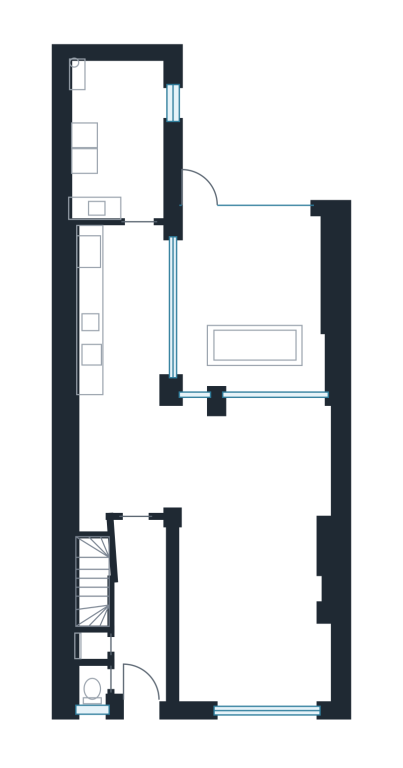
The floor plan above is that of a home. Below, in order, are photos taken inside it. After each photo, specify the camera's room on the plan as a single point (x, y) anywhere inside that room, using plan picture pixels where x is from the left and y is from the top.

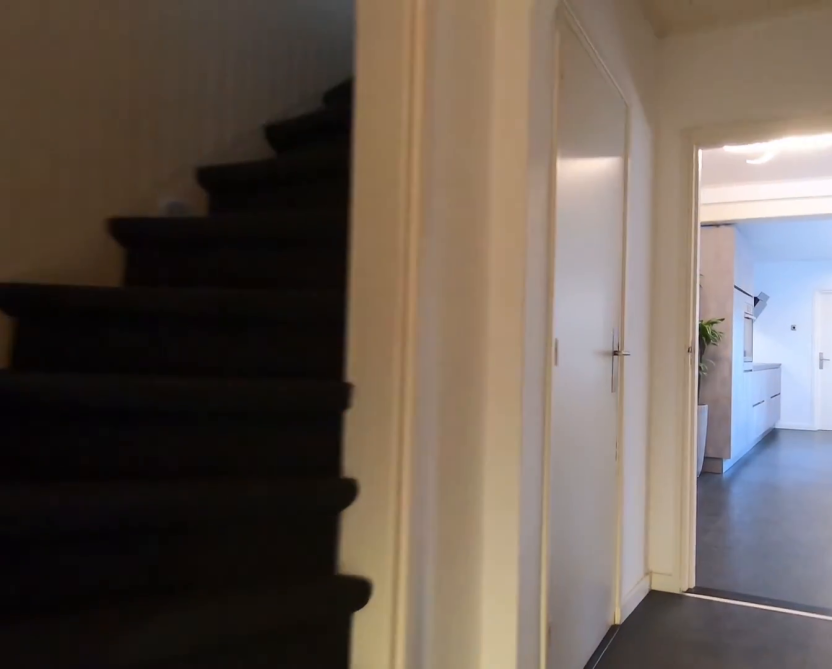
(140, 608)
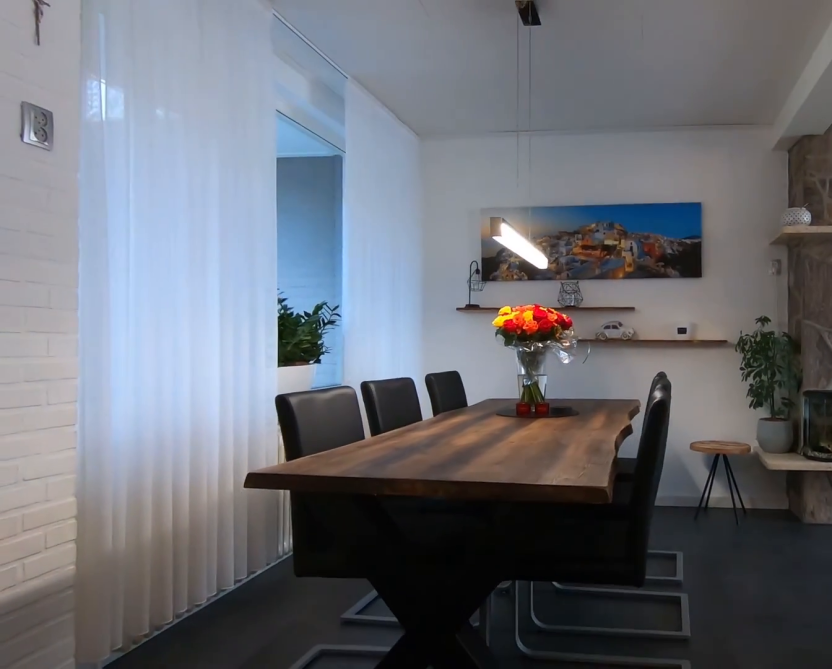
(204, 457)
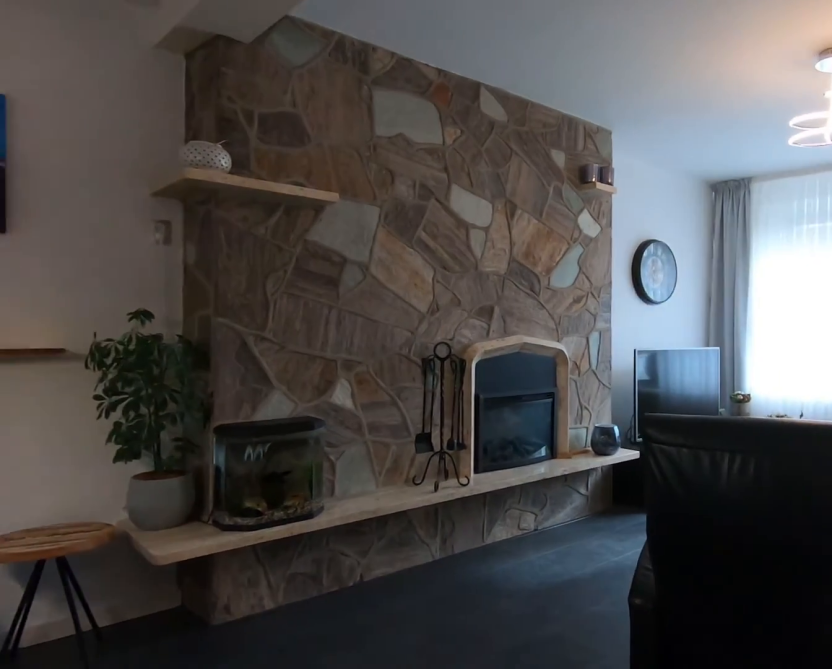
(204, 457)
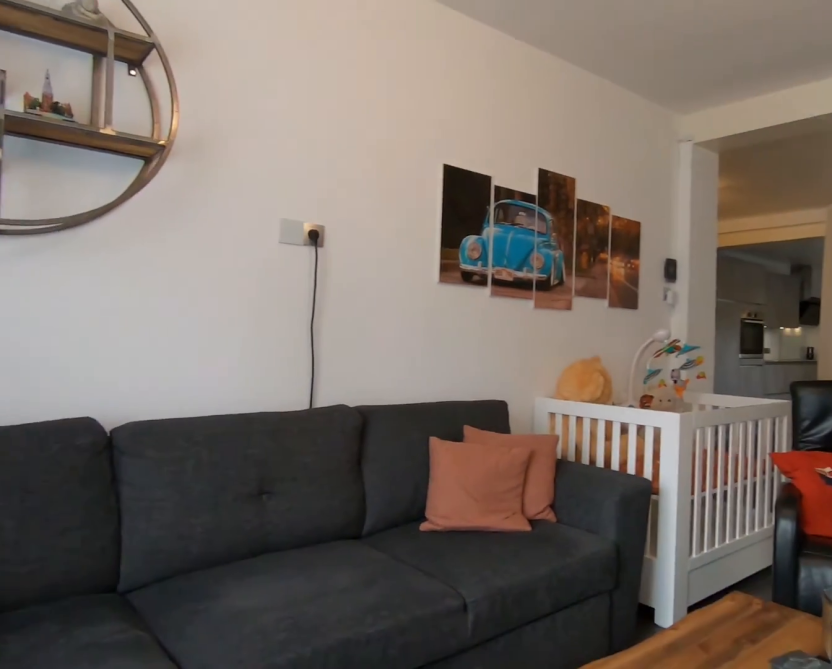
(251, 613)
